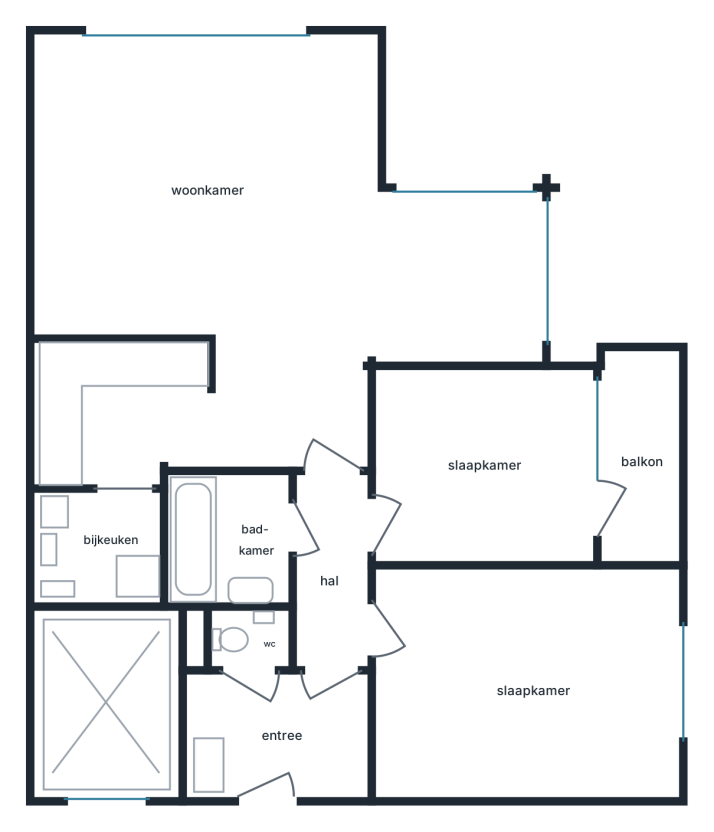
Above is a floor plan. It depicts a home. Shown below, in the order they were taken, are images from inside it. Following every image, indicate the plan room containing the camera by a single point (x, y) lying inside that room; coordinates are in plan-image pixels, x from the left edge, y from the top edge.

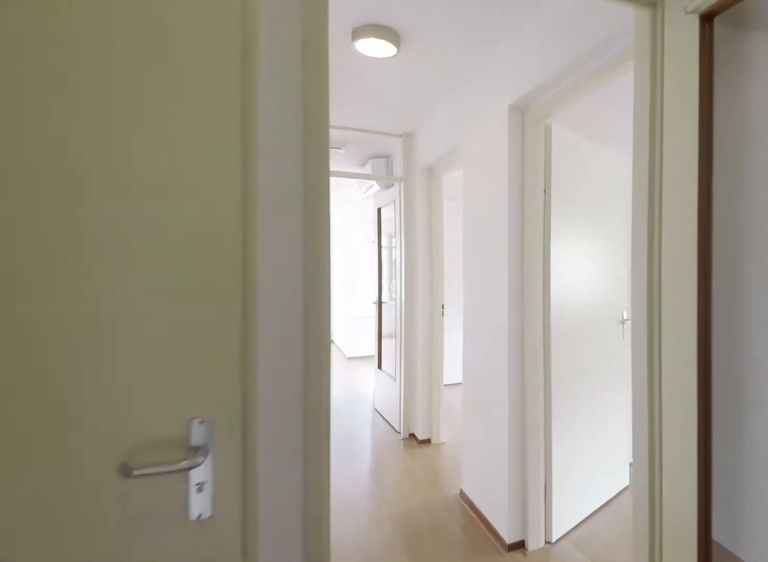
(306, 664)
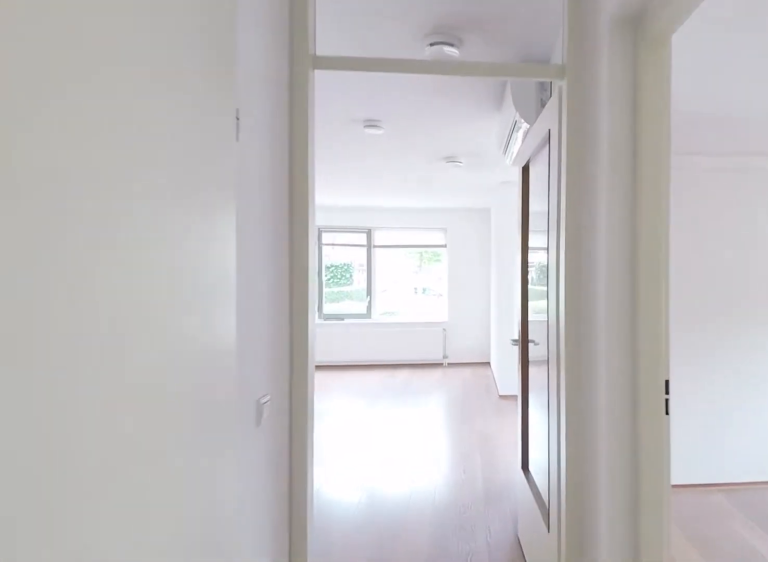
(306, 664)
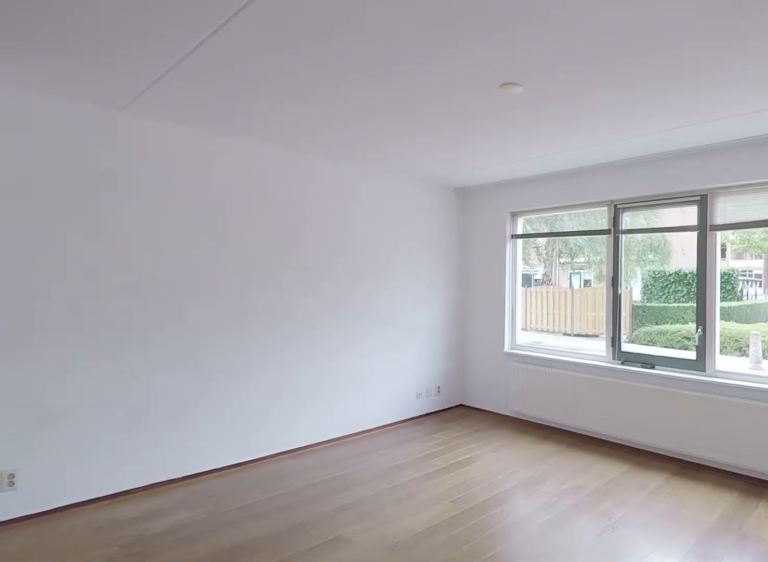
(197, 88)
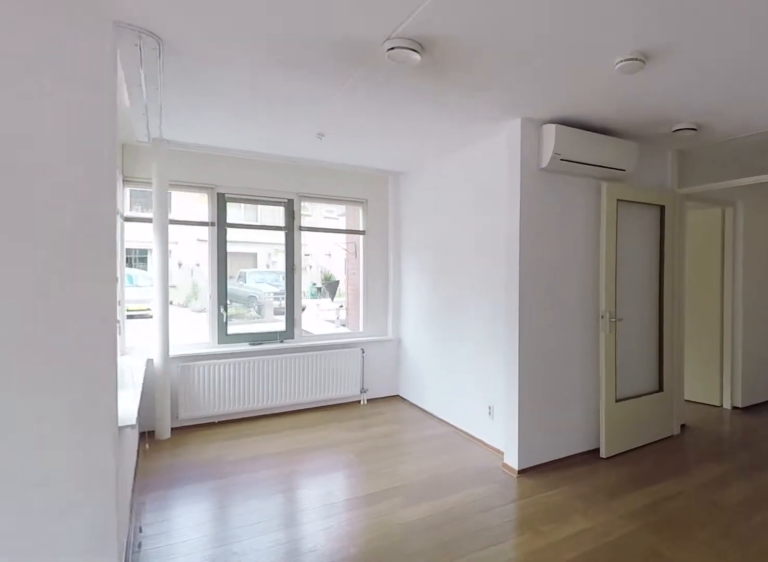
(264, 216)
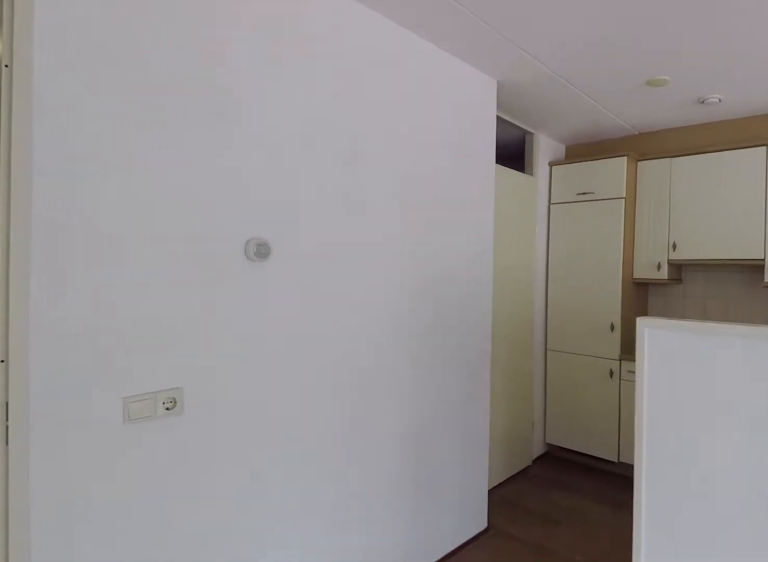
(266, 221)
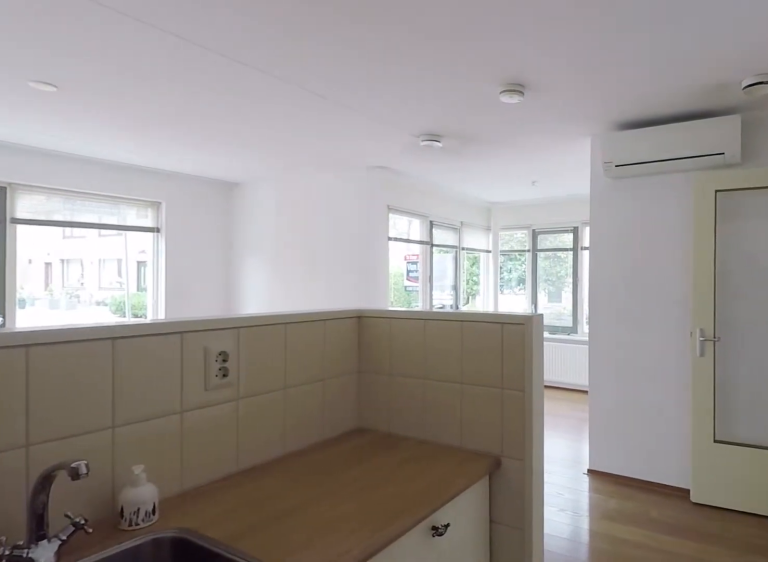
(97, 392)
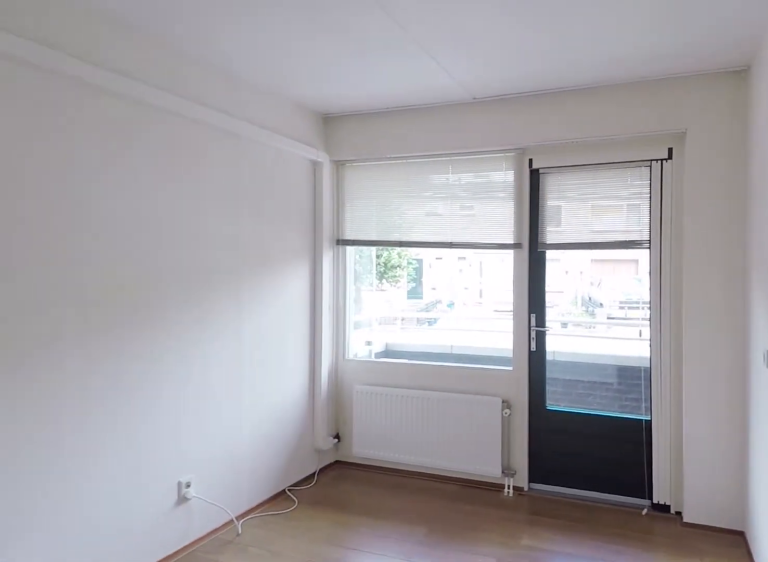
(482, 467)
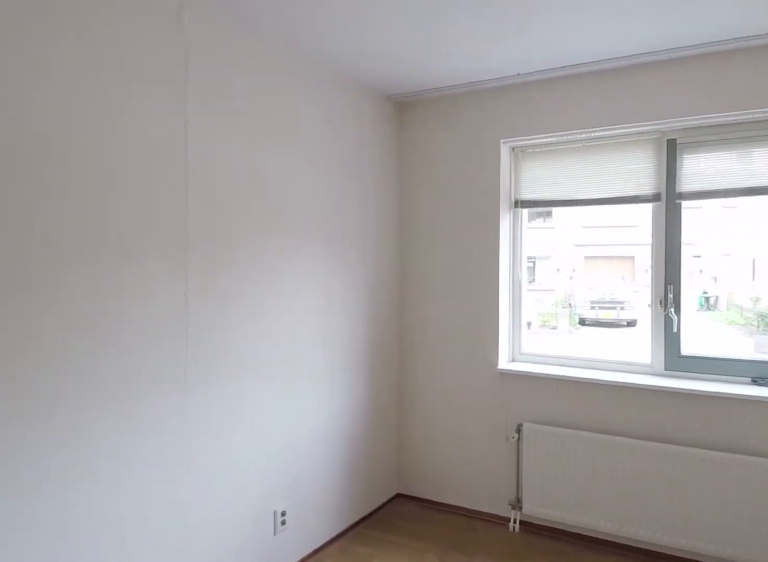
(527, 683)
